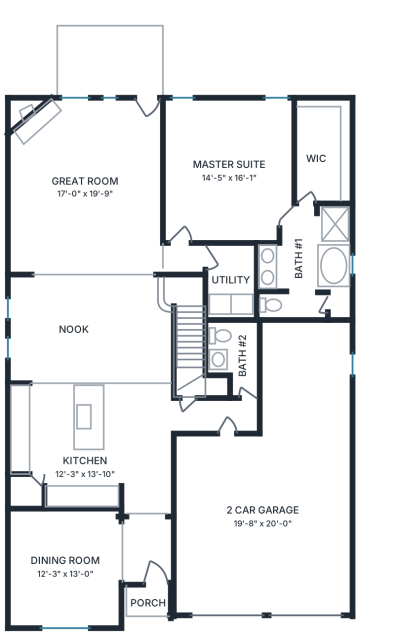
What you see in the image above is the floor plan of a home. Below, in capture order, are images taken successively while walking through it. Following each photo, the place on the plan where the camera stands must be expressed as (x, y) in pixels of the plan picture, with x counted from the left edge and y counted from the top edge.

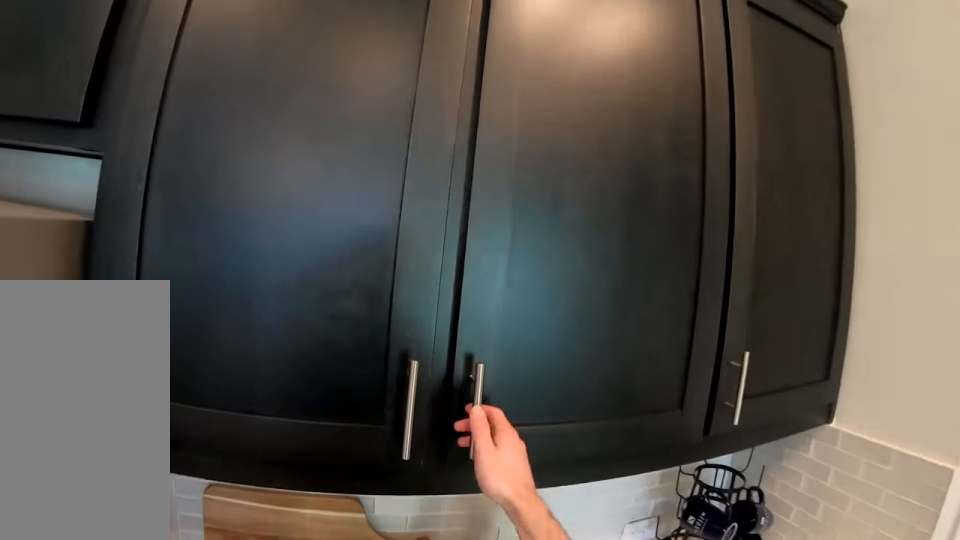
(115, 480)
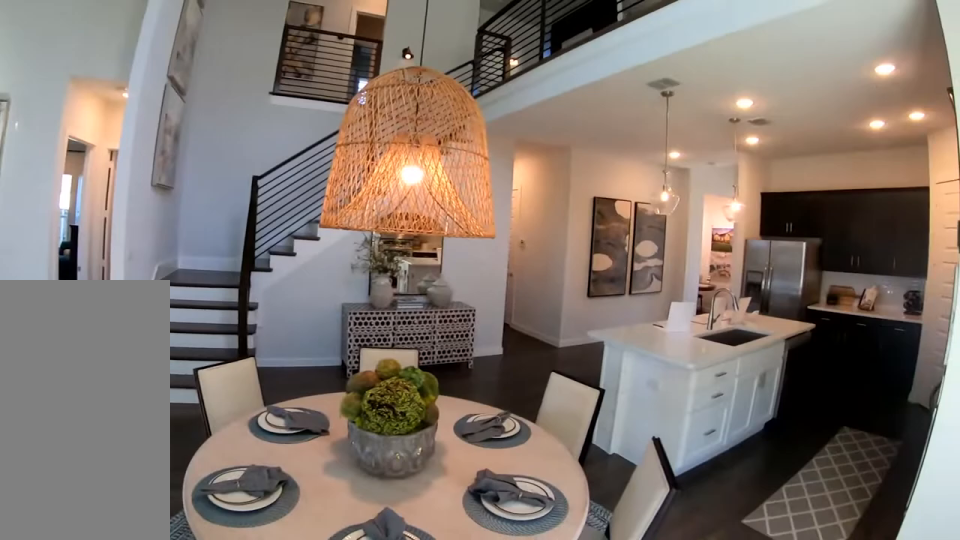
(59, 320)
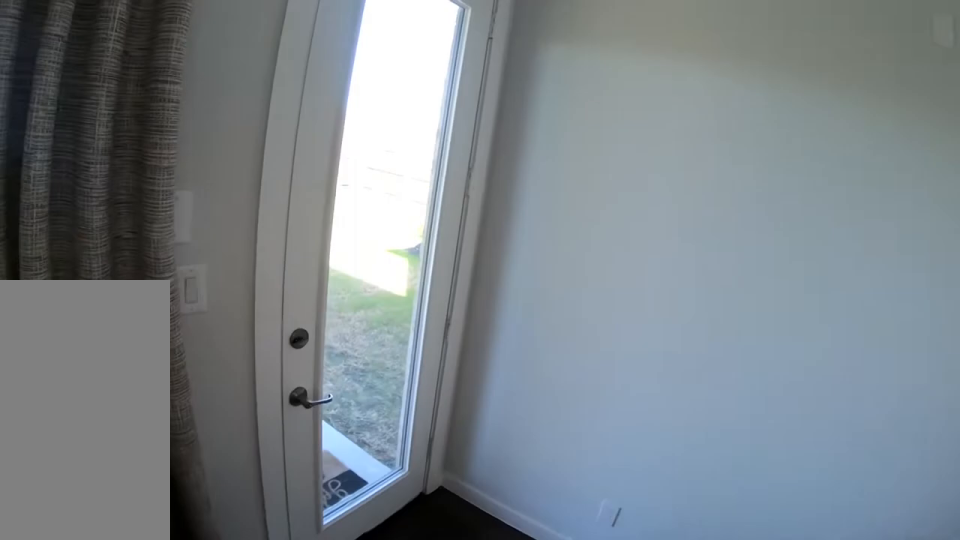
(83, 135)
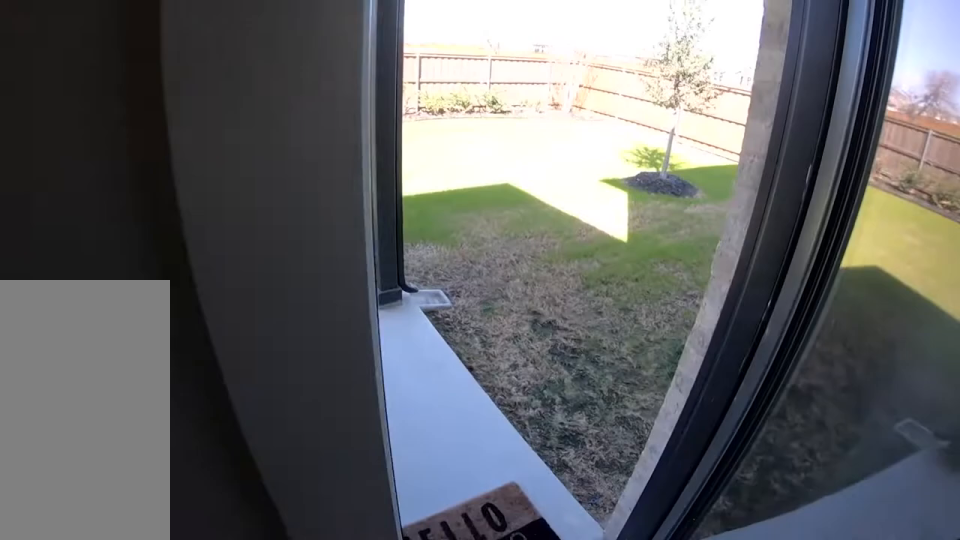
(134, 107)
